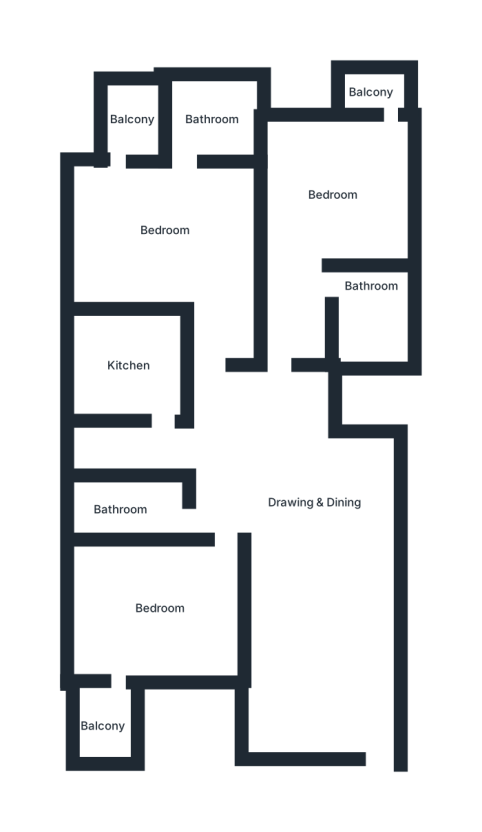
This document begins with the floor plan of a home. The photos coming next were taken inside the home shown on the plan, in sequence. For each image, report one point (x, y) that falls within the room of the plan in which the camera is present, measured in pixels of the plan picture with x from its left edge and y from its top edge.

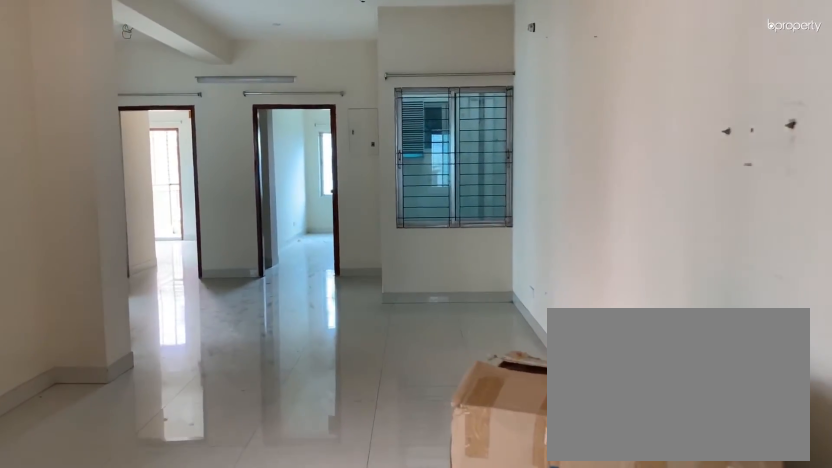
(315, 522)
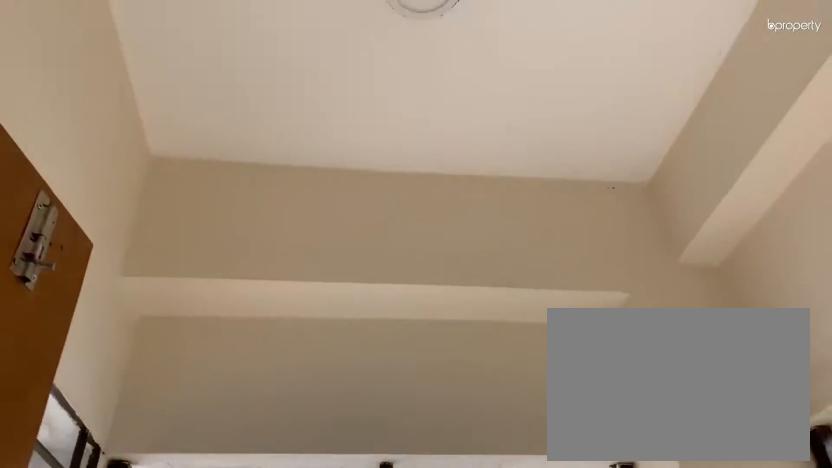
(104, 712)
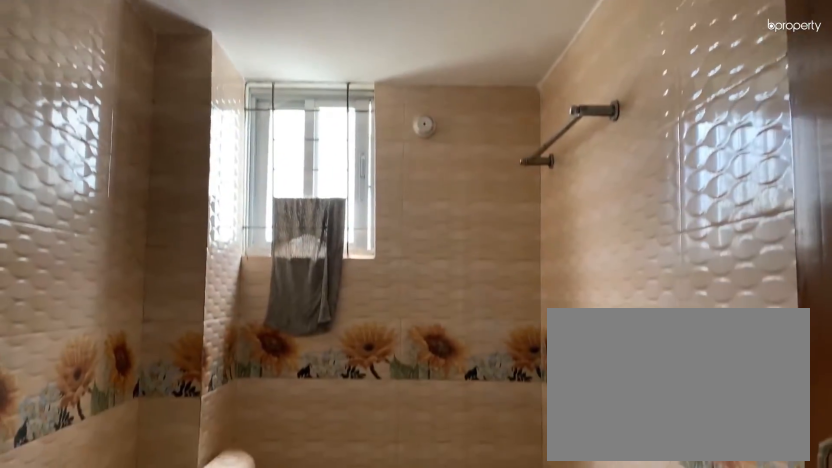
(118, 511)
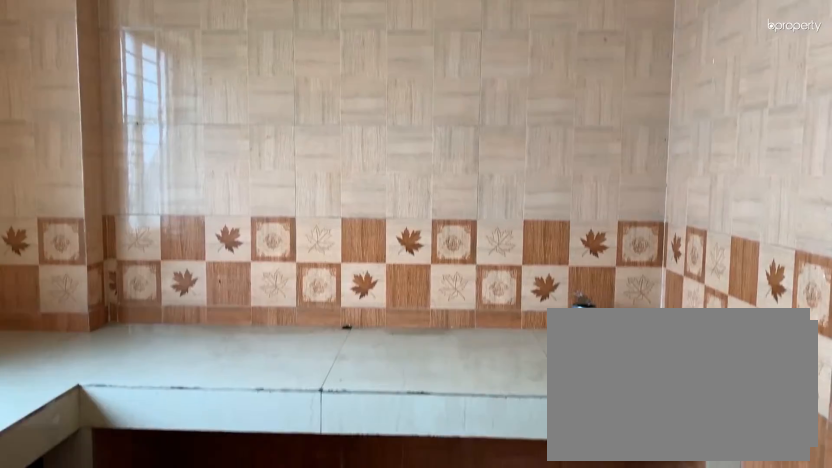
(132, 367)
